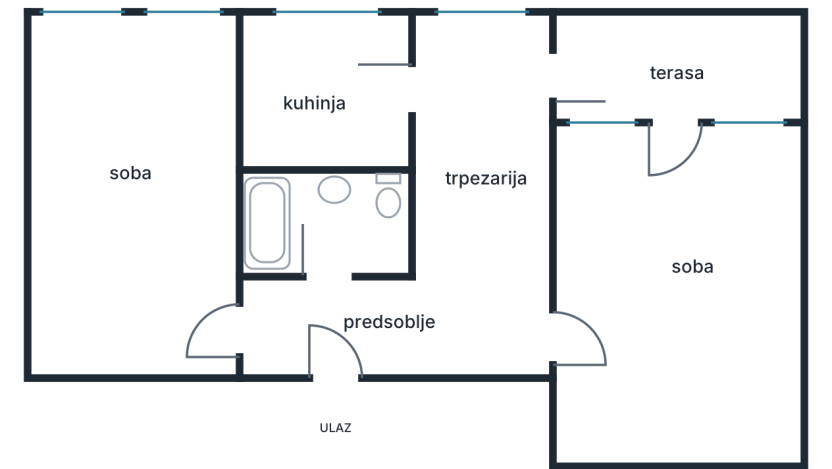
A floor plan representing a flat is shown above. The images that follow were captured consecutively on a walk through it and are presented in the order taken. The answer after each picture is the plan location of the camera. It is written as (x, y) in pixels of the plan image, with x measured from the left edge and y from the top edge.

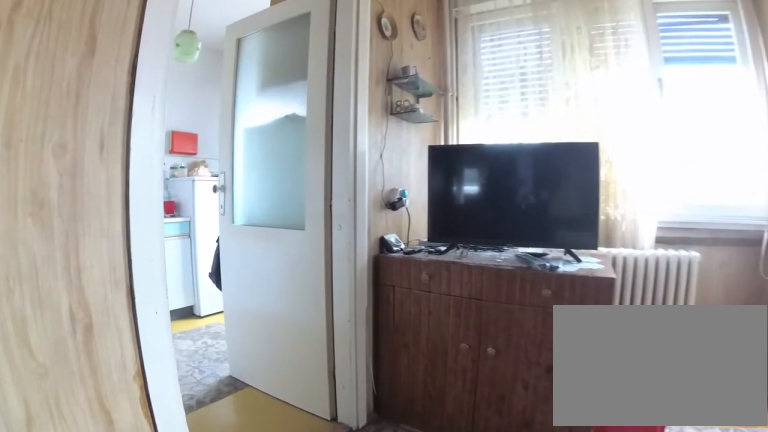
(480, 154)
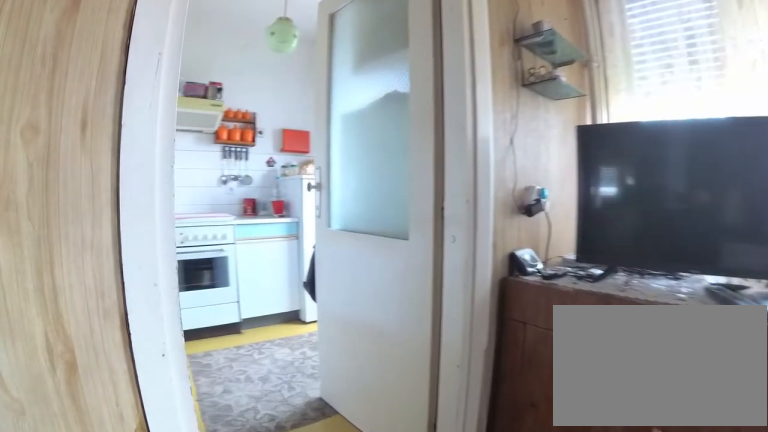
(485, 137)
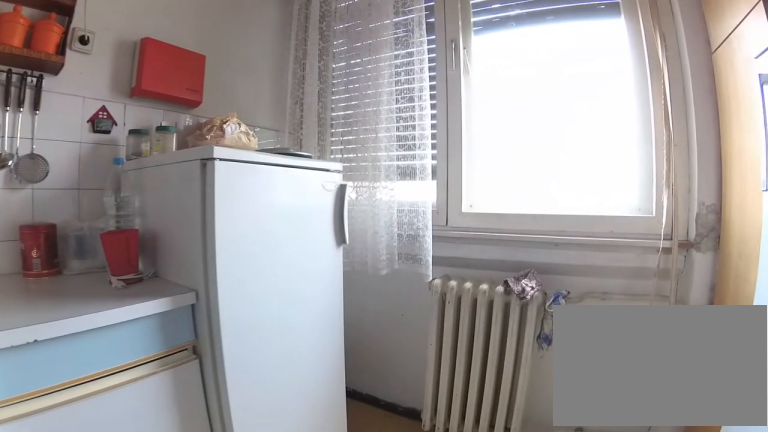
(308, 119)
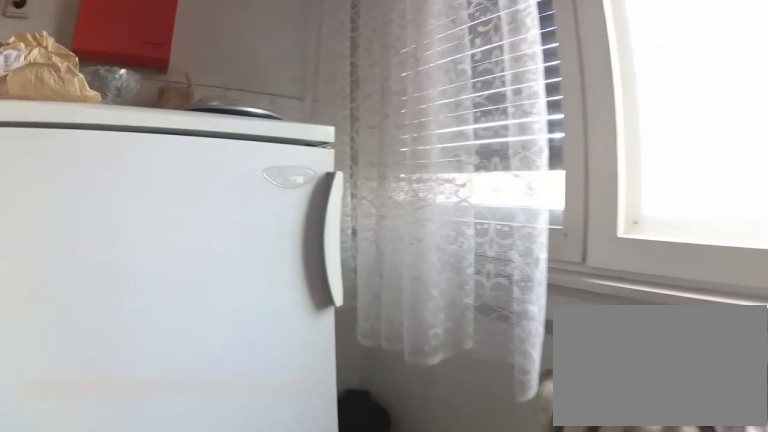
(312, 89)
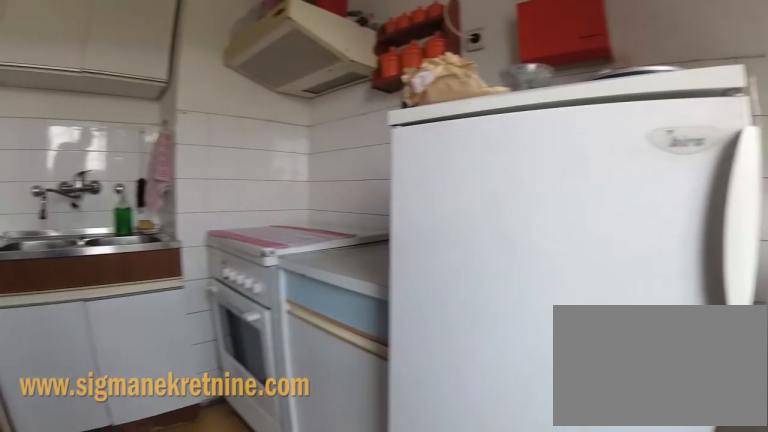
(321, 45)
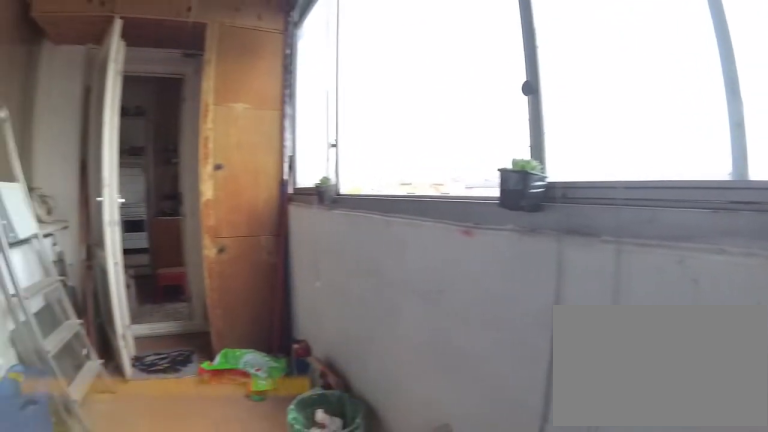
(748, 103)
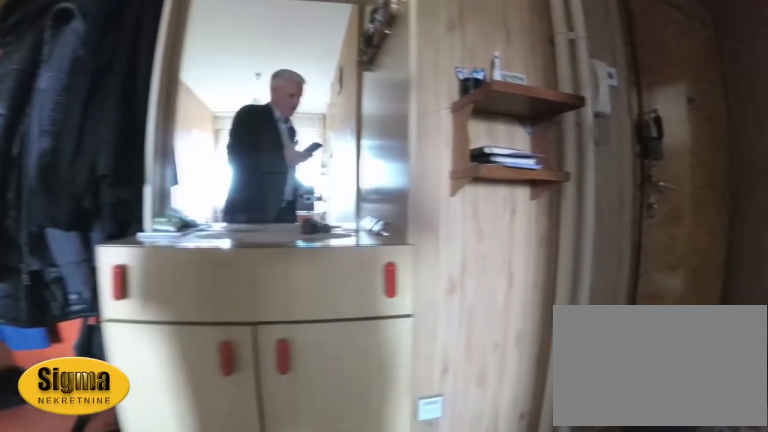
(457, 285)
